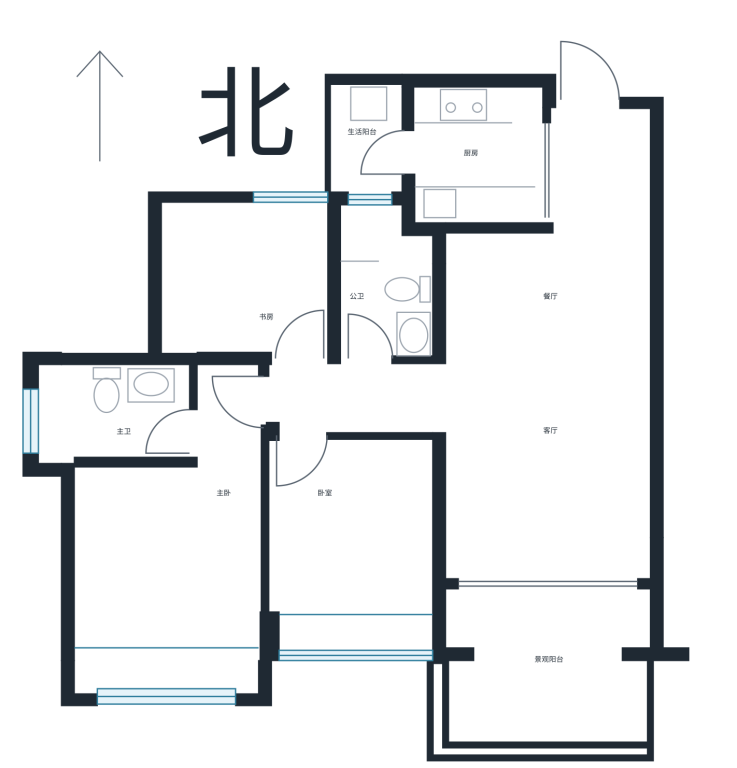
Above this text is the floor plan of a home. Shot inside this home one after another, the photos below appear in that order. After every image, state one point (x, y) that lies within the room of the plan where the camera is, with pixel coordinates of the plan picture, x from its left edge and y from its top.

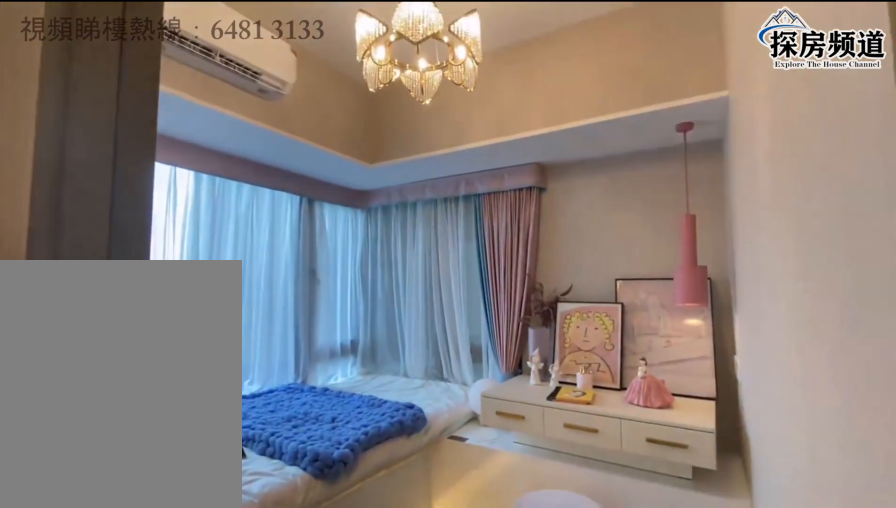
(257, 297)
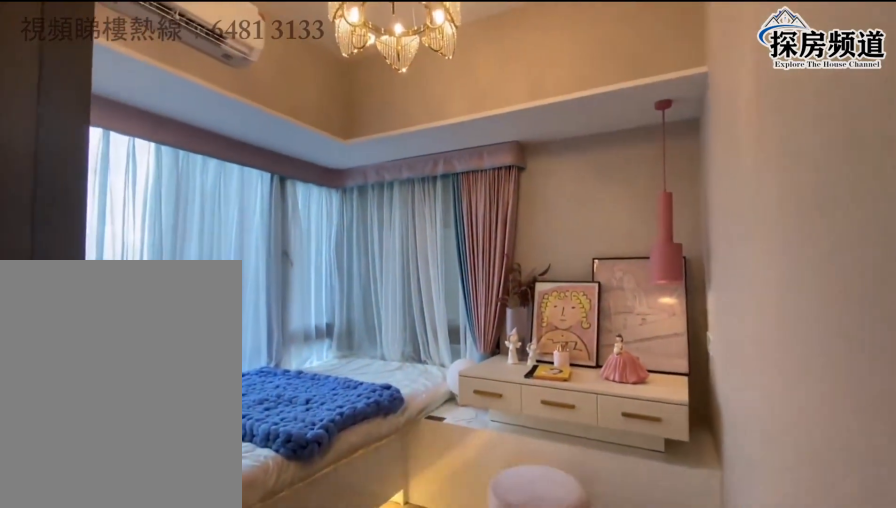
(258, 313)
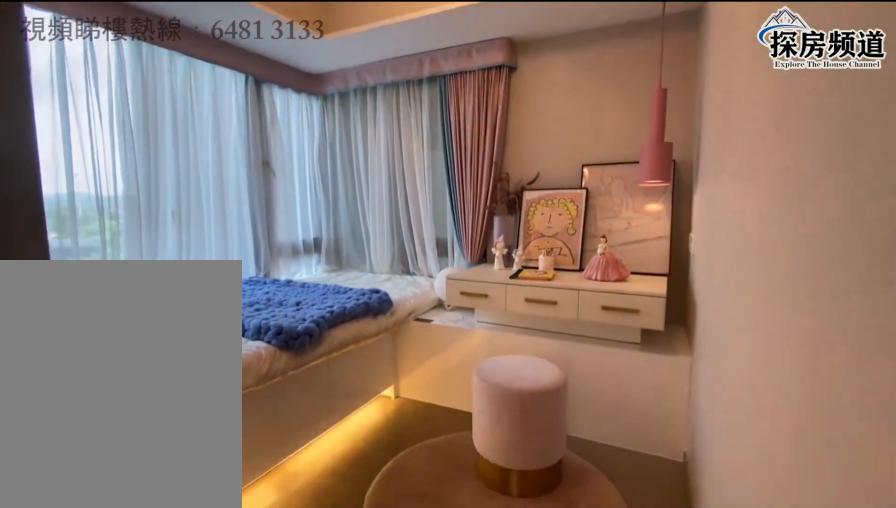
(259, 306)
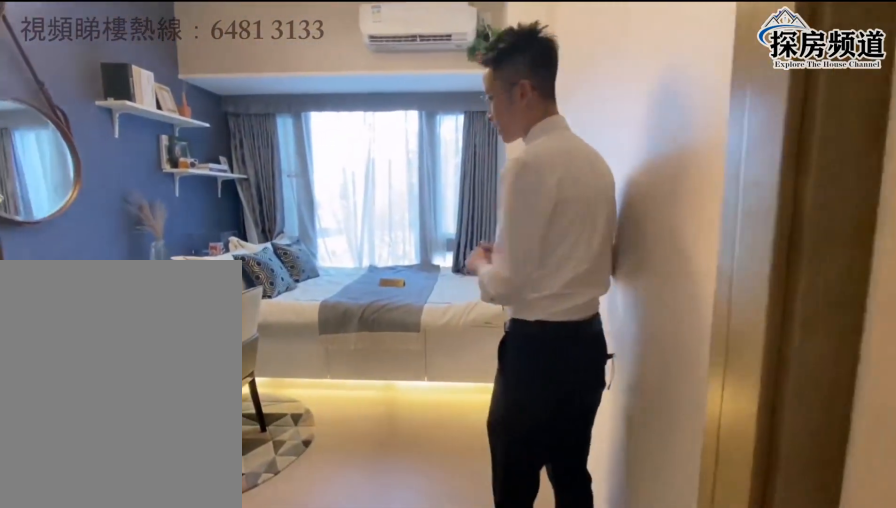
(359, 524)
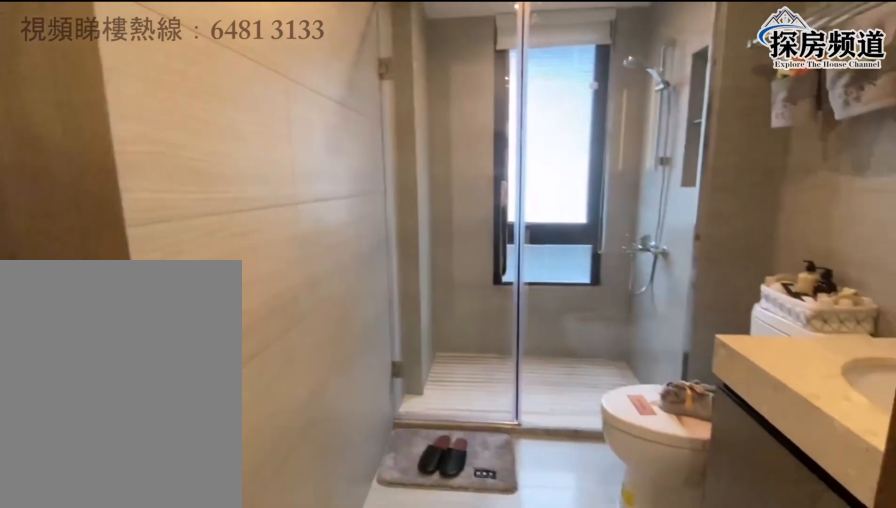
(118, 411)
